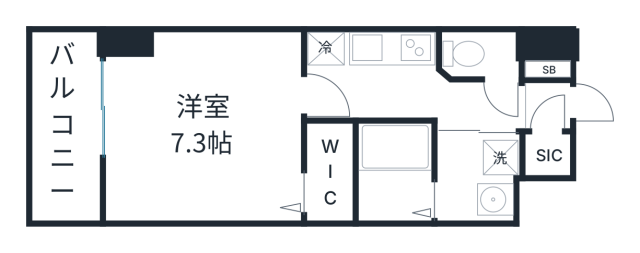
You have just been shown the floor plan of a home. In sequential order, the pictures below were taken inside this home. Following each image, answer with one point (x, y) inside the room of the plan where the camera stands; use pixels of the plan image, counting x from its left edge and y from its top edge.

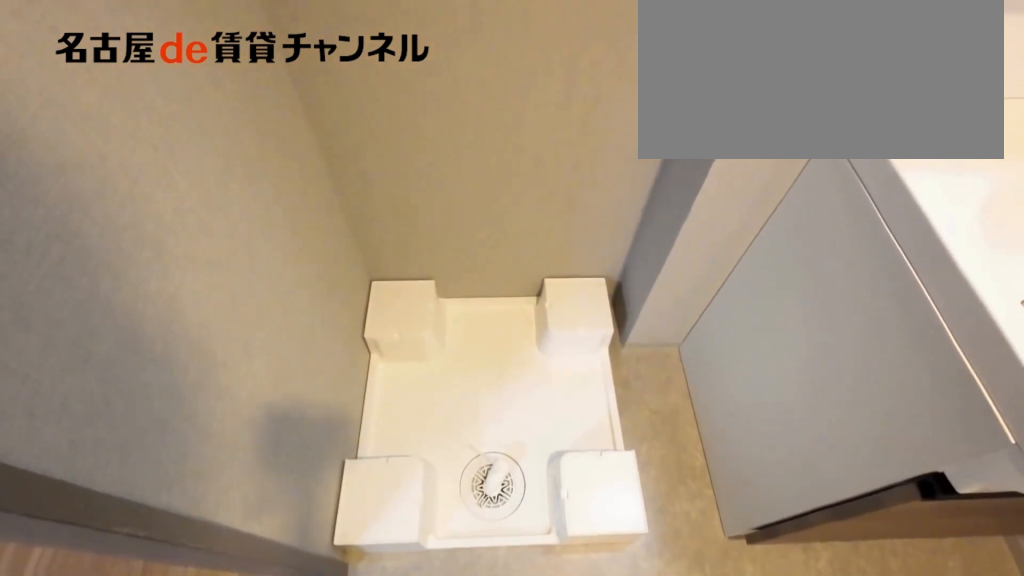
(478, 178)
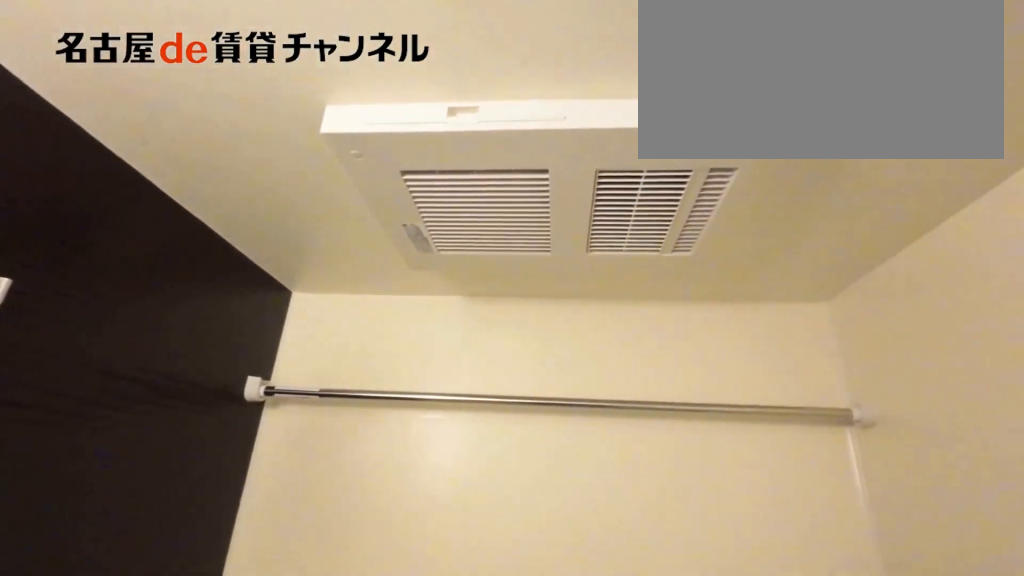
(394, 173)
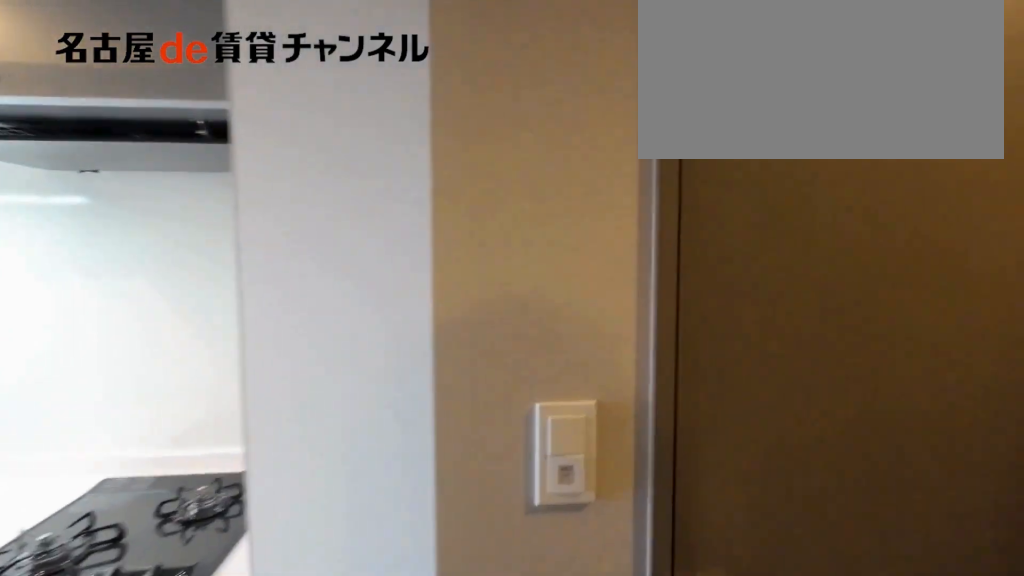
(411, 96)
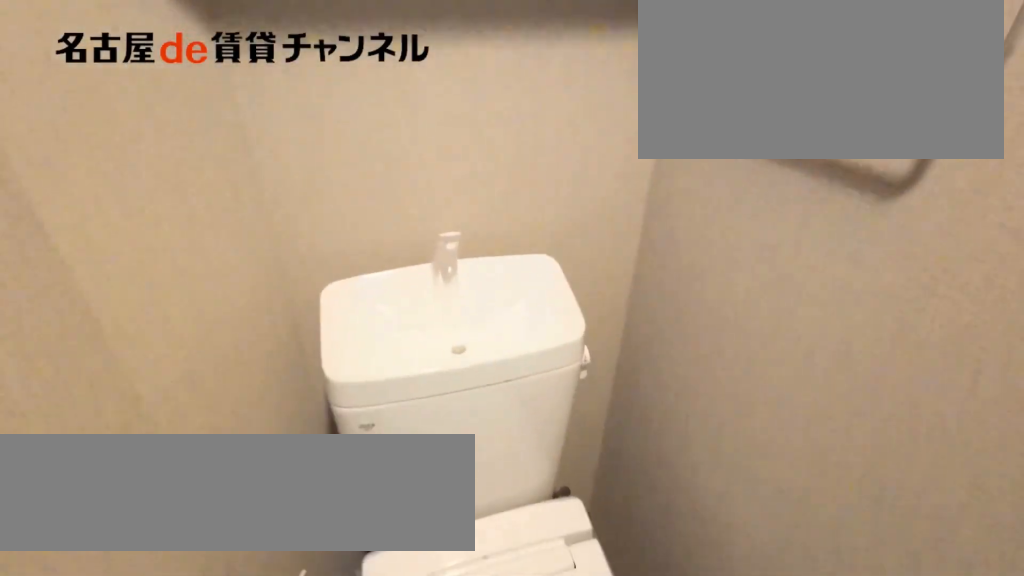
(479, 54)
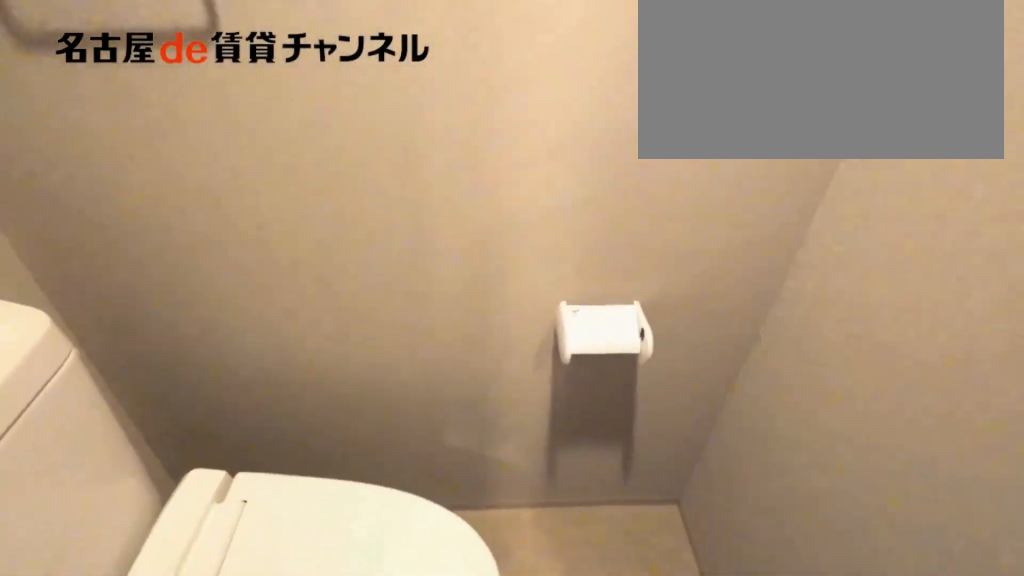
(479, 54)
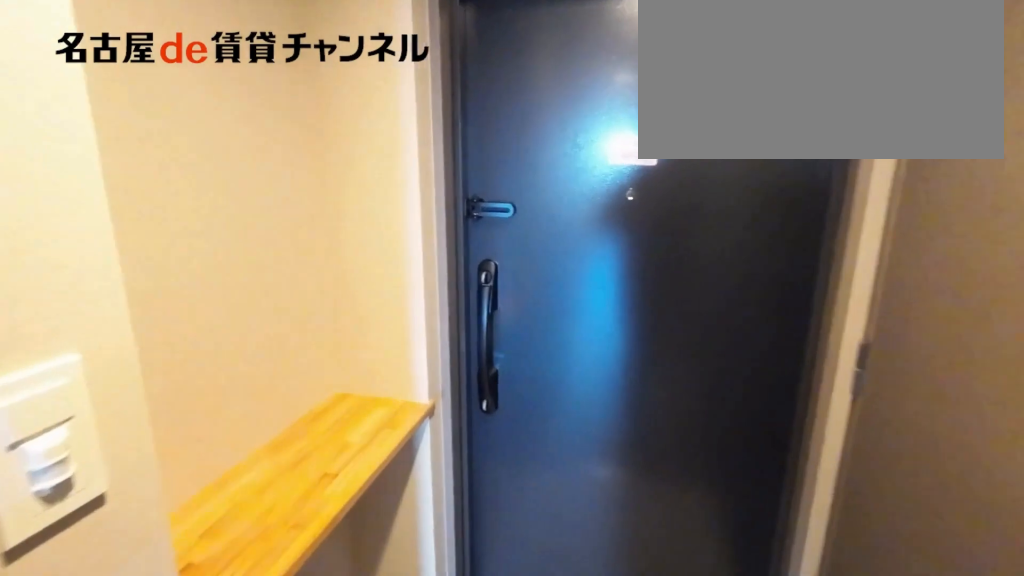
(412, 97)
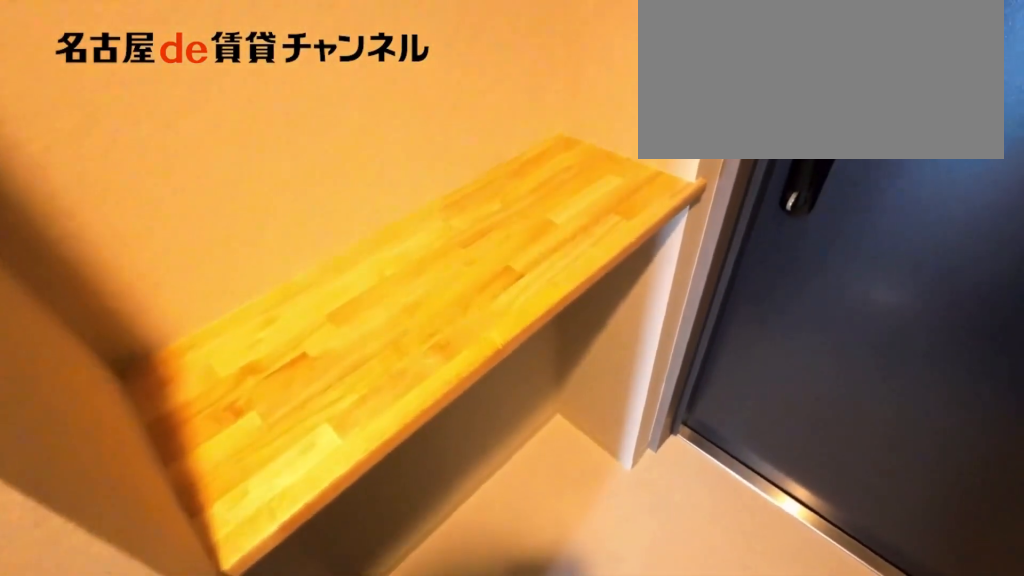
(547, 94)
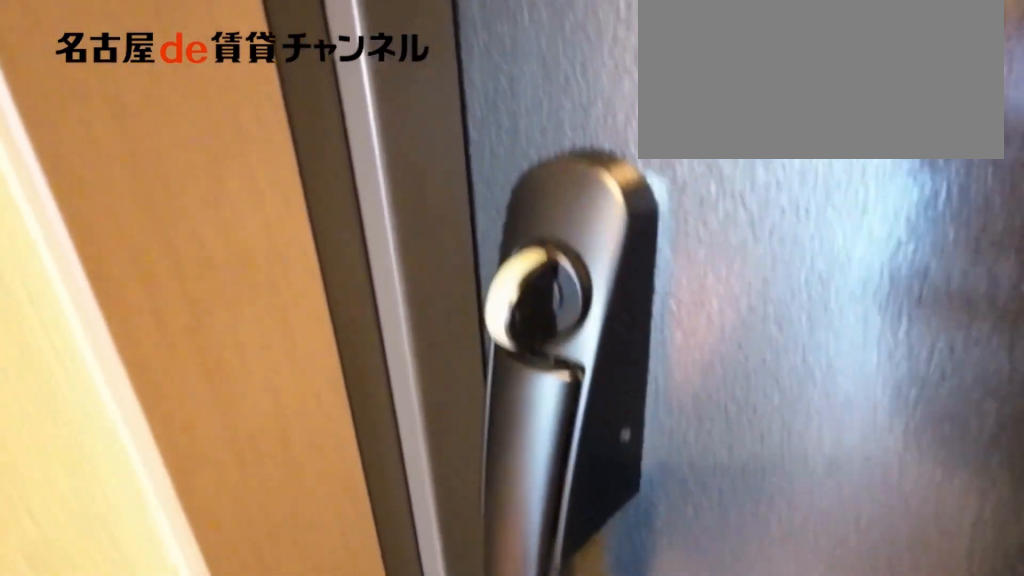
(547, 94)
